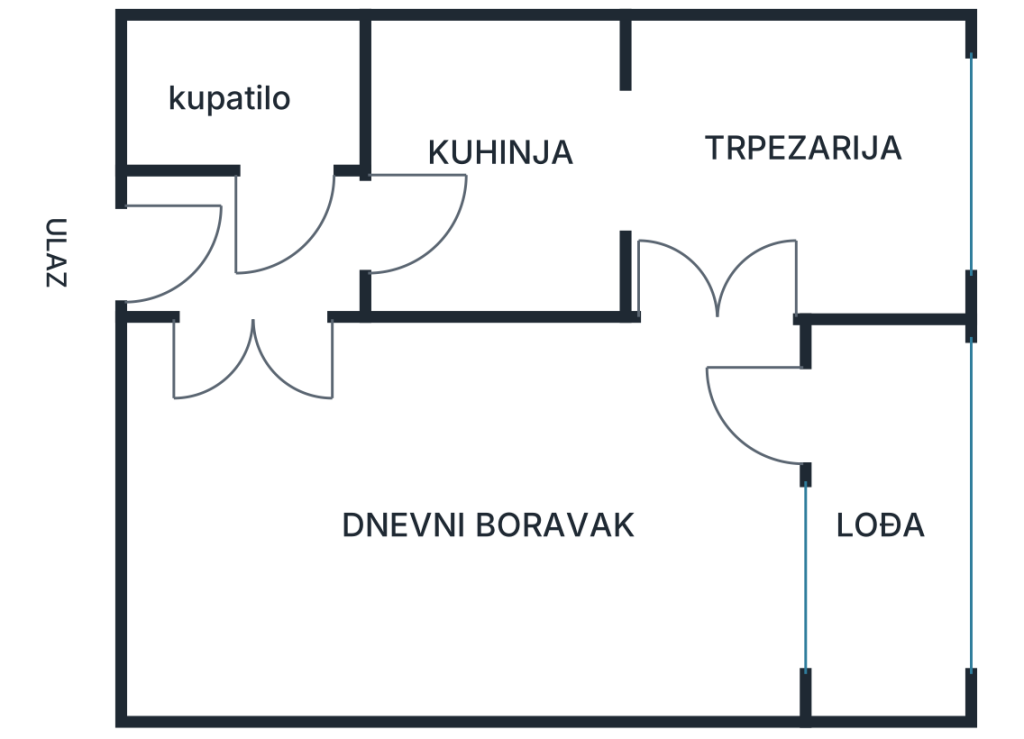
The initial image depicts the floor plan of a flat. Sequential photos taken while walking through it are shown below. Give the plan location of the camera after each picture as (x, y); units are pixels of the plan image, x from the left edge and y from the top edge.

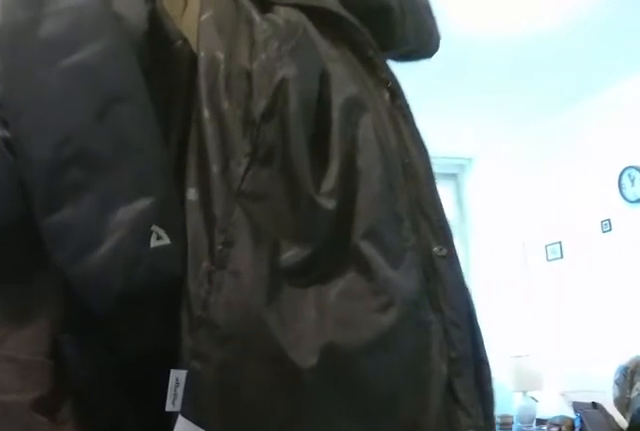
(227, 248)
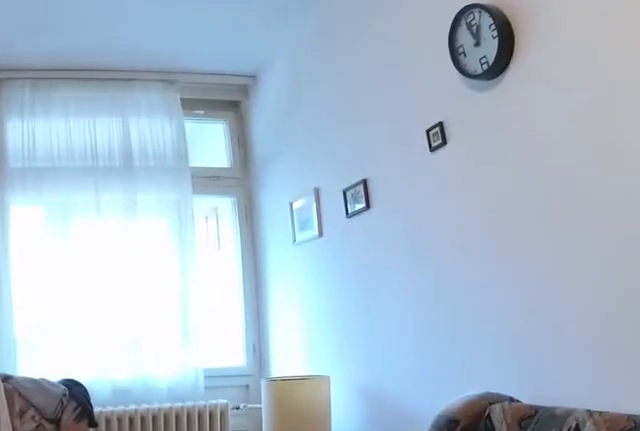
(355, 482)
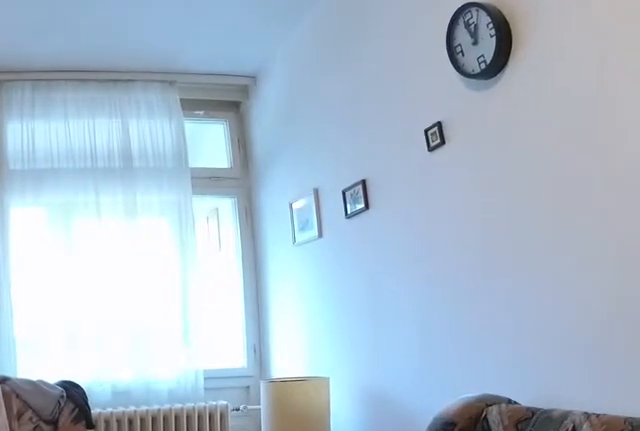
(361, 490)
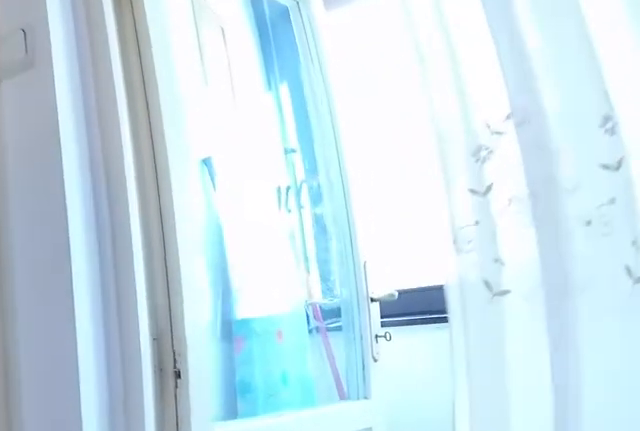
(705, 437)
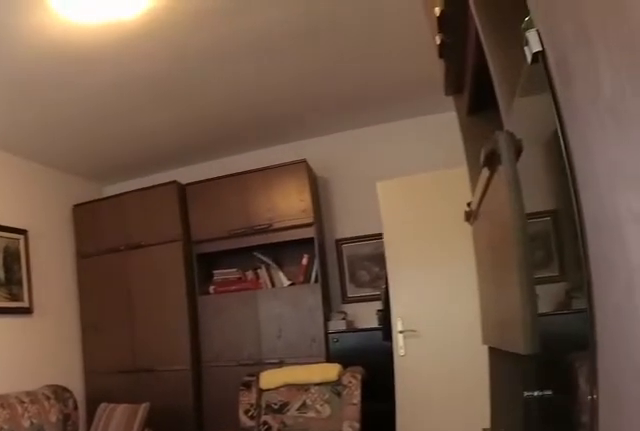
(793, 383)
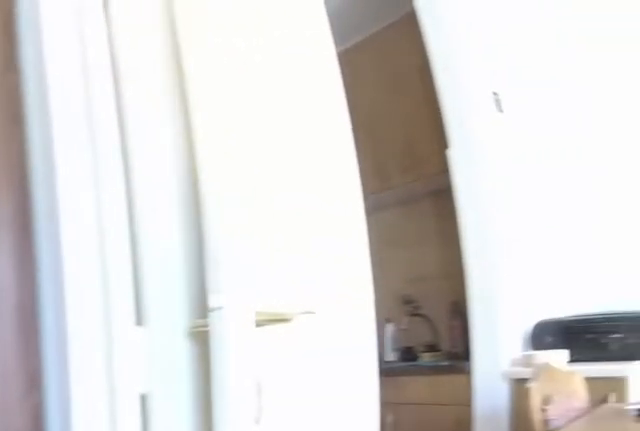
(770, 373)
